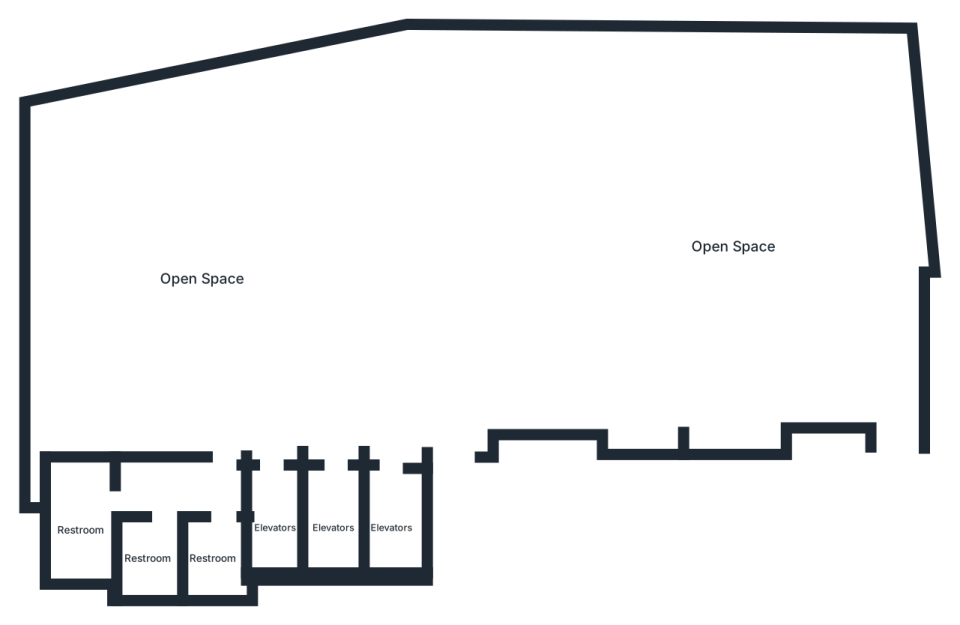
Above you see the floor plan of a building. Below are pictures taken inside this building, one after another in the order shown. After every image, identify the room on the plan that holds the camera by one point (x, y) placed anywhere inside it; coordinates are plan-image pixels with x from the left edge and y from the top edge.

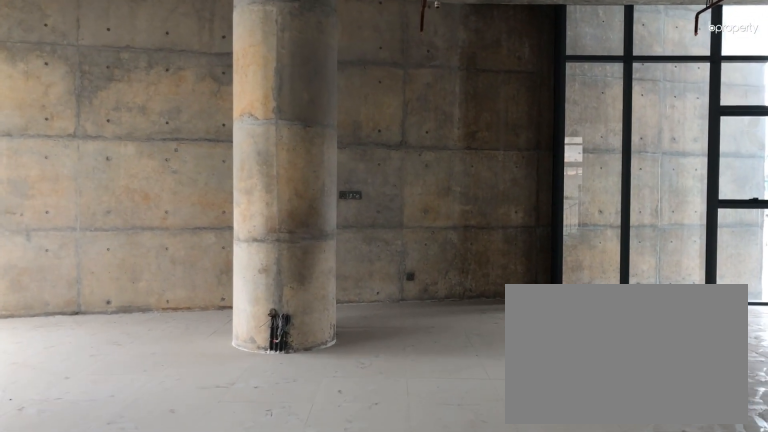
(204, 280)
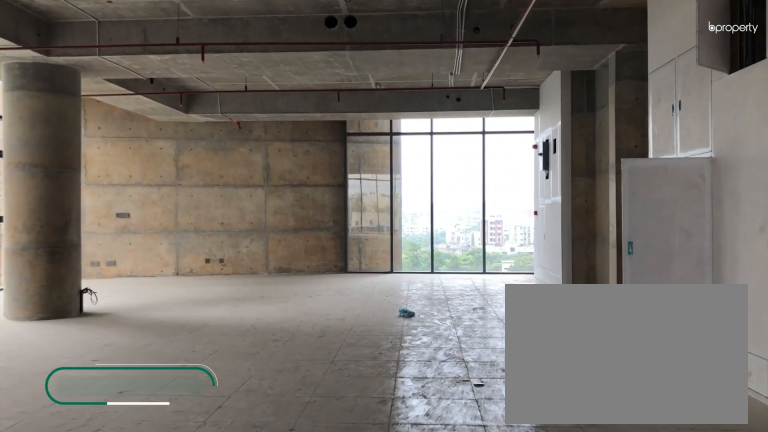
(731, 248)
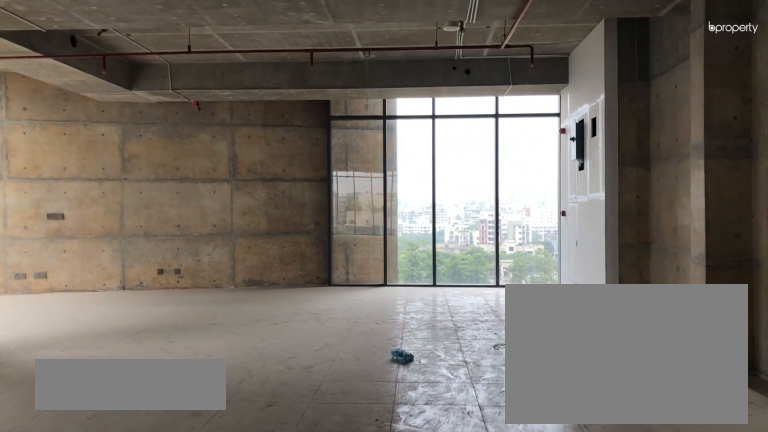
(731, 248)
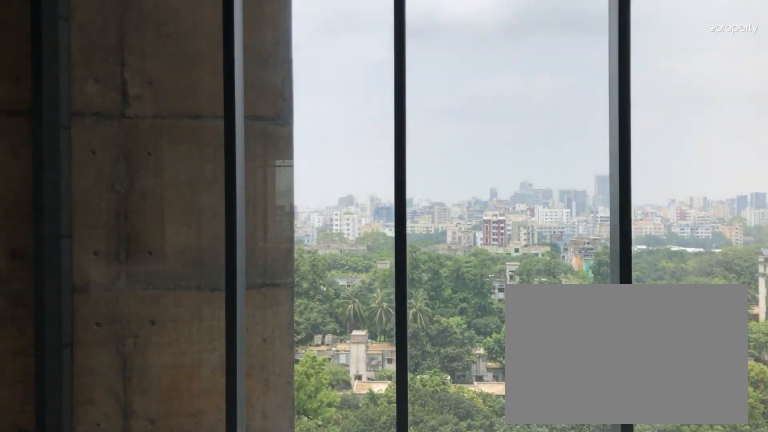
(731, 248)
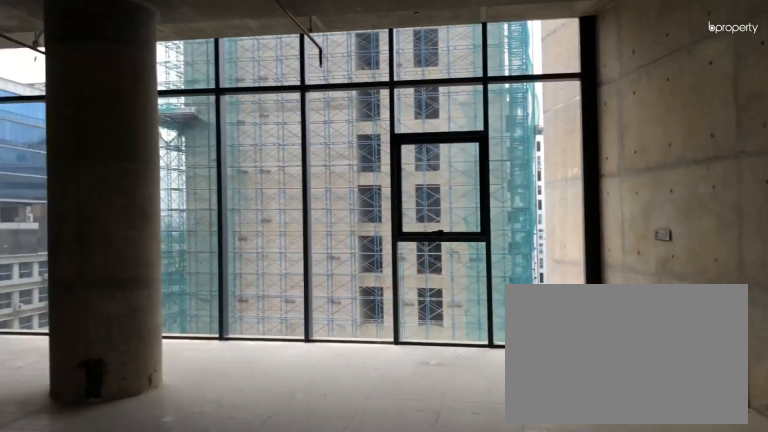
(731, 248)
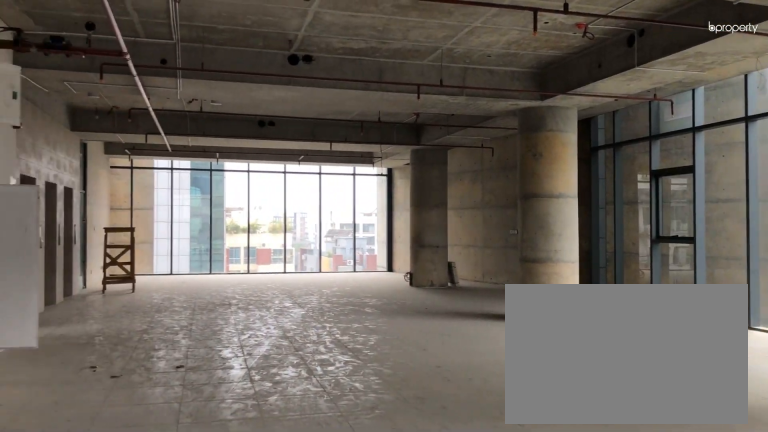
(731, 248)
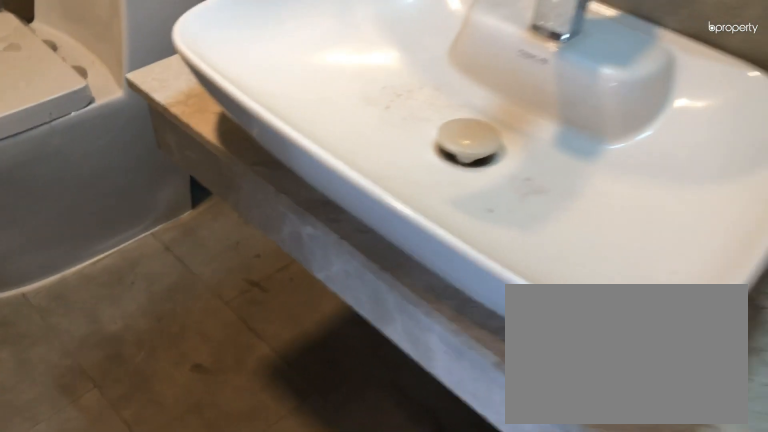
(150, 558)
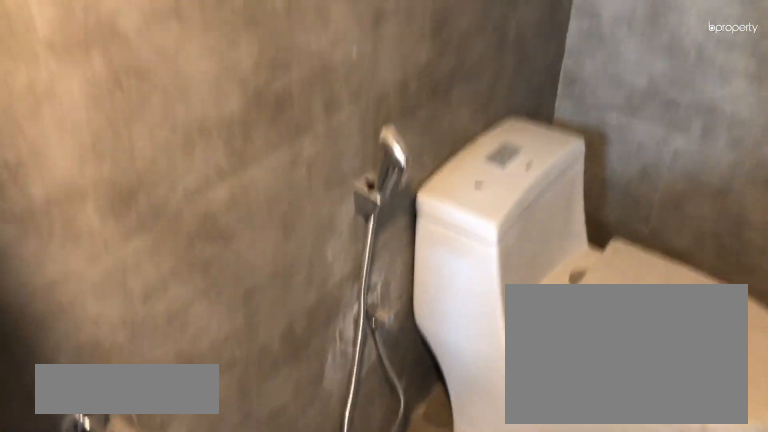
(83, 529)
